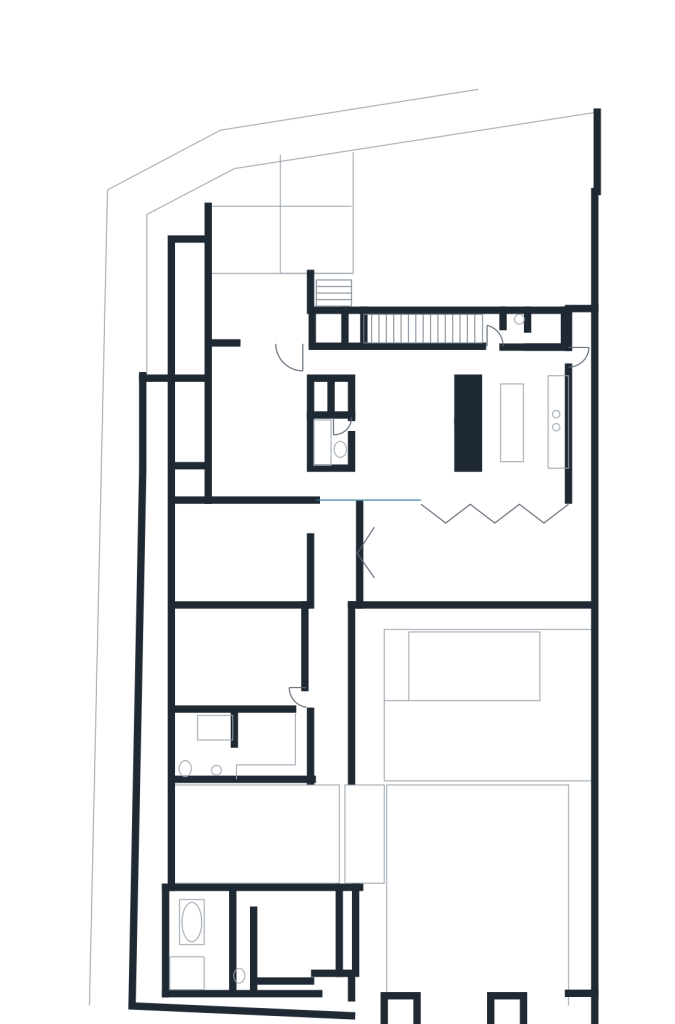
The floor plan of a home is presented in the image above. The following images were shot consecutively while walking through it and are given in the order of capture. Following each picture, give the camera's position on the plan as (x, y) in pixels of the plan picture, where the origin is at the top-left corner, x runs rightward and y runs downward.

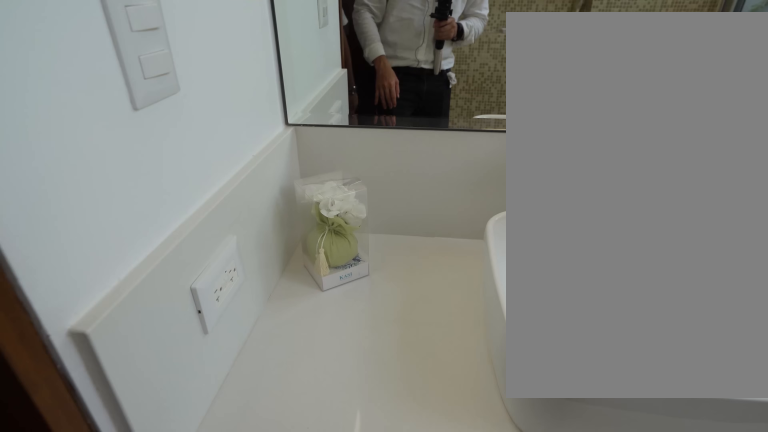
(218, 750)
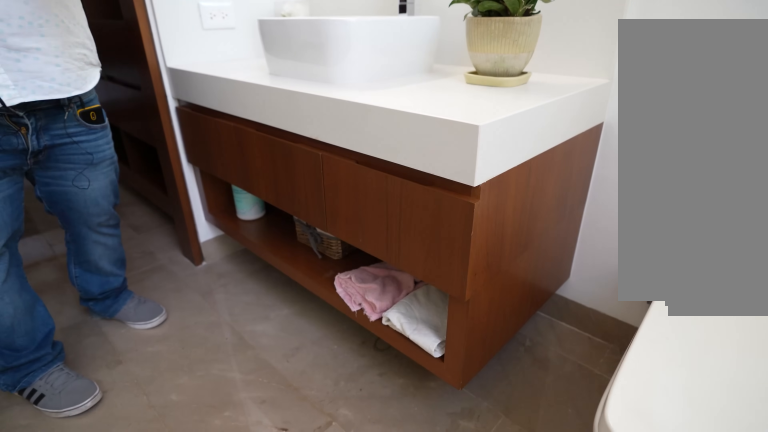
(201, 754)
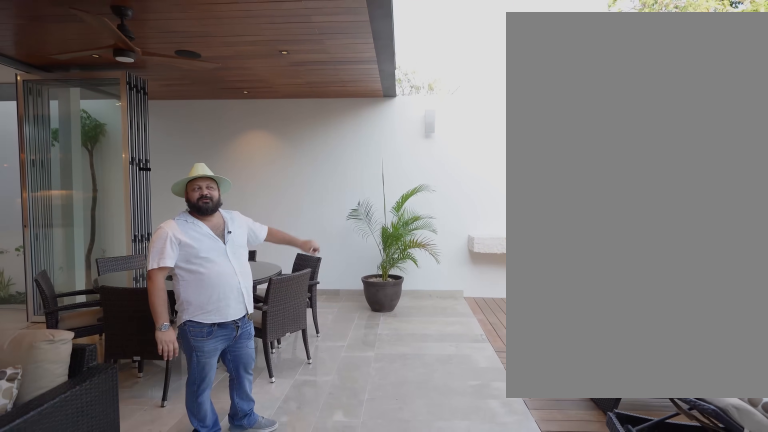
(467, 599)
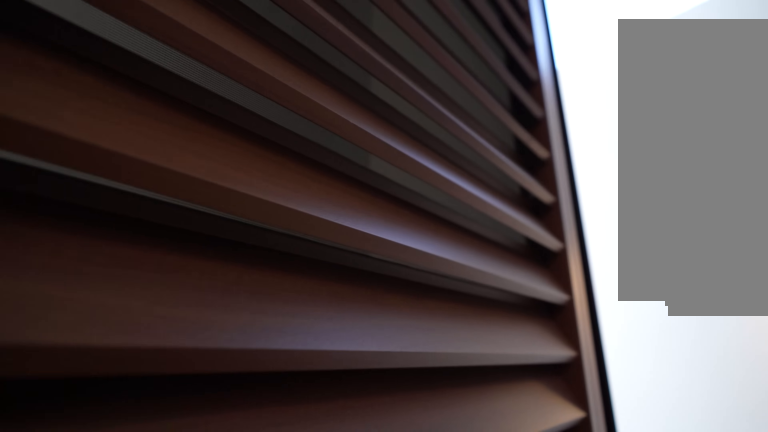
(541, 1010)
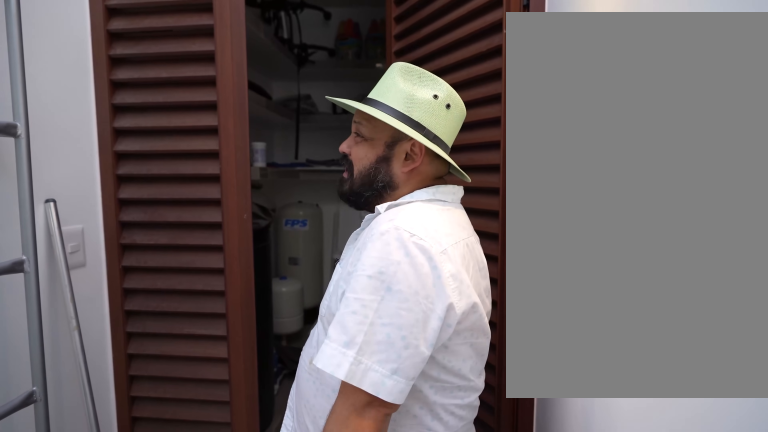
(378, 1010)
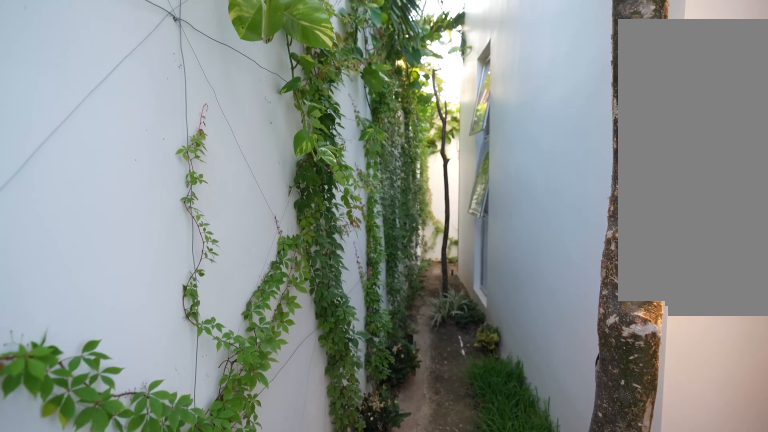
(360, 1010)
